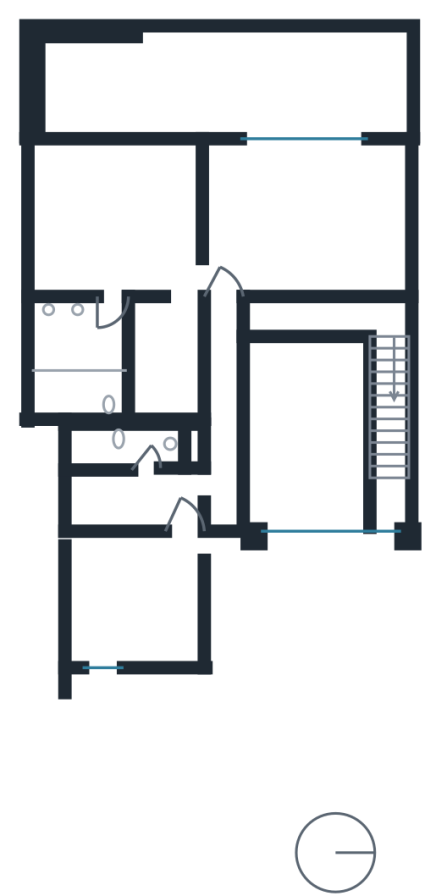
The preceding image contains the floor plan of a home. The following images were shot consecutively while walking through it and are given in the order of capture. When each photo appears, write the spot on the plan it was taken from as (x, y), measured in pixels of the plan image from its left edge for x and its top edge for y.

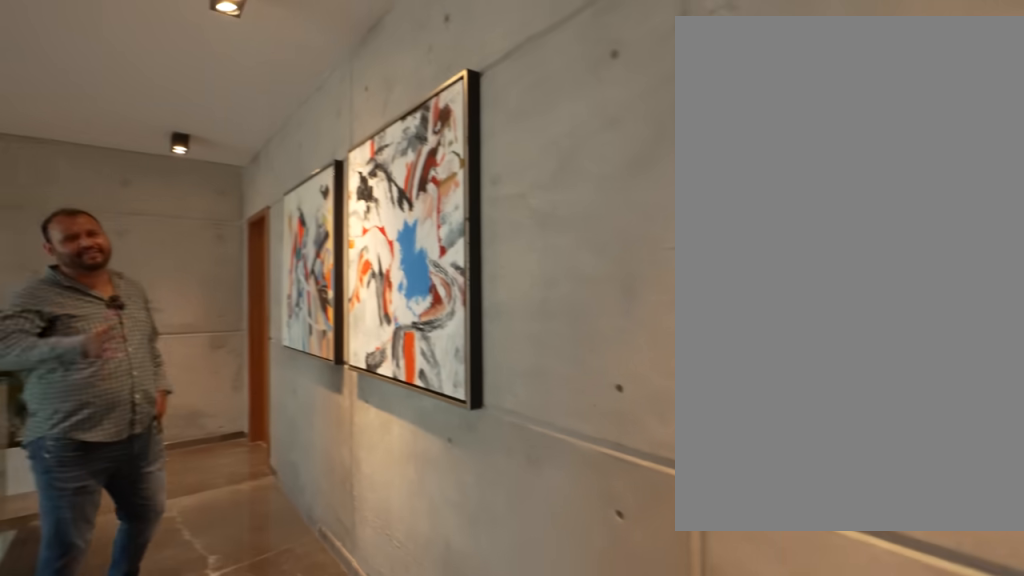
(397, 327)
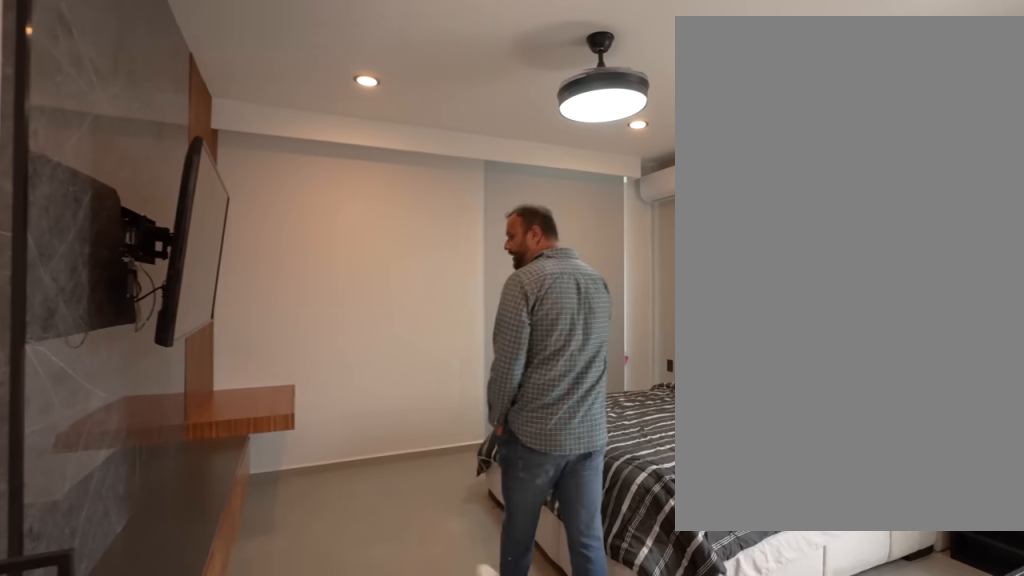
(189, 494)
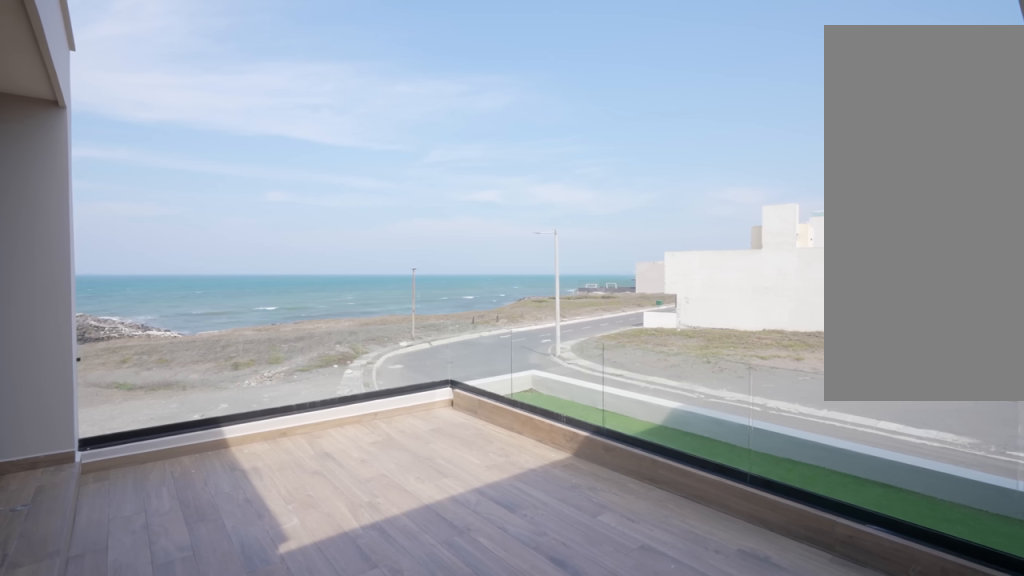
(233, 590)
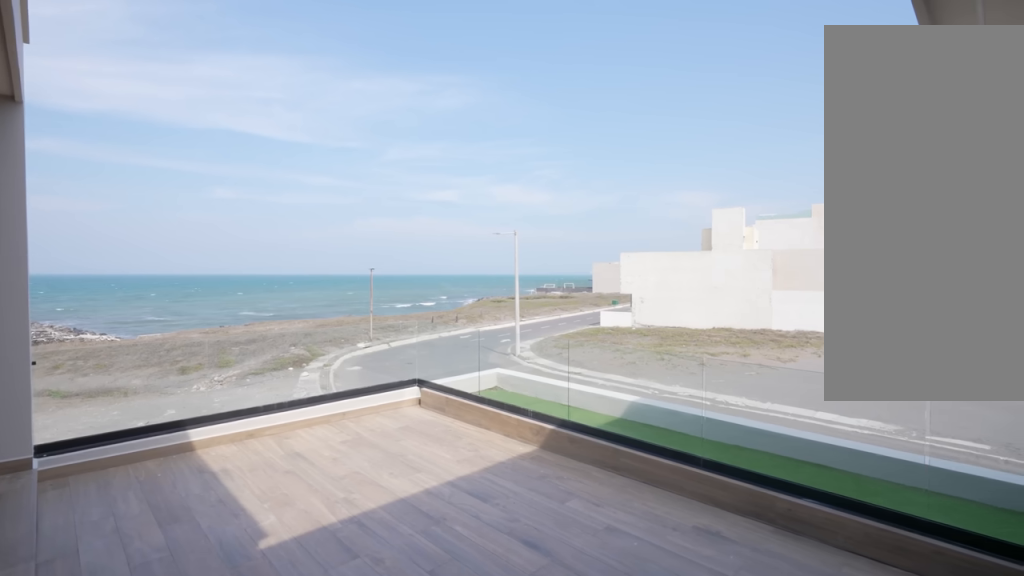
(246, 591)
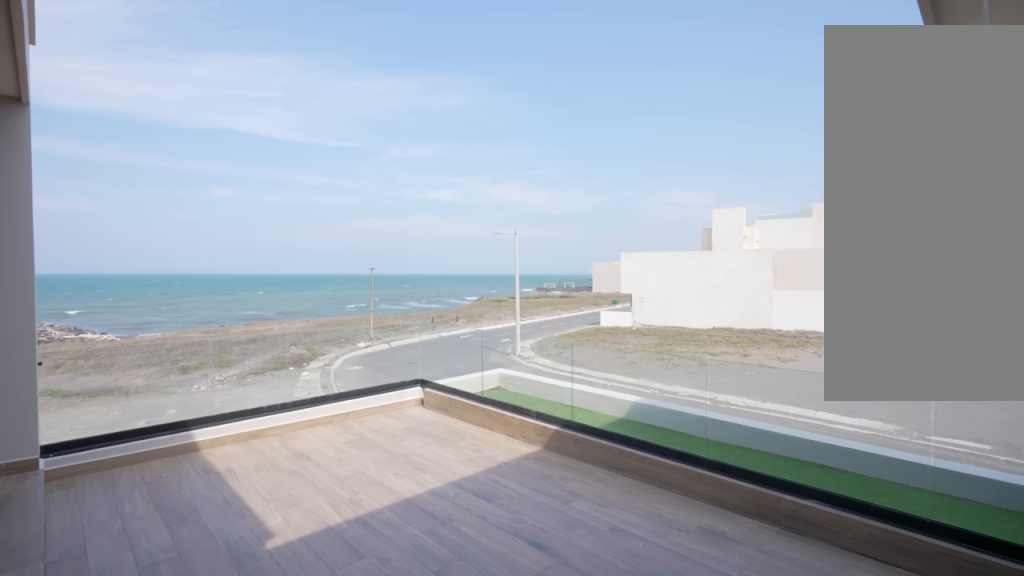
(246, 591)
